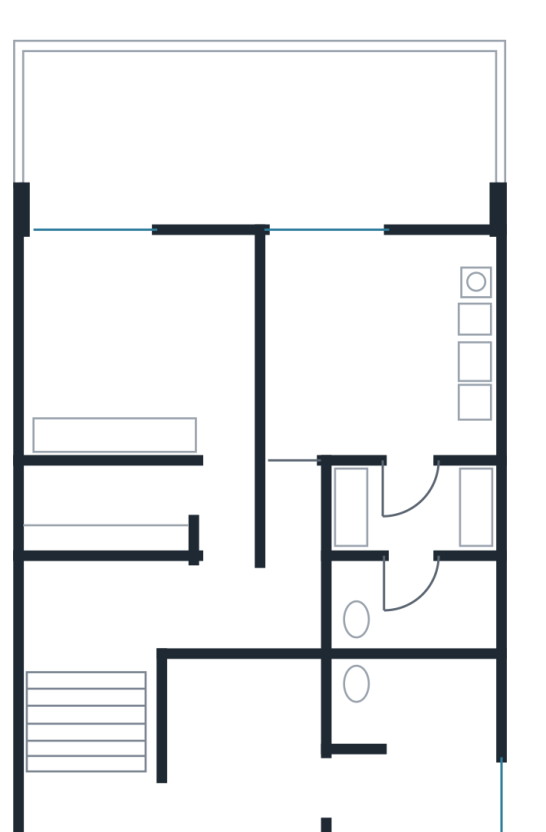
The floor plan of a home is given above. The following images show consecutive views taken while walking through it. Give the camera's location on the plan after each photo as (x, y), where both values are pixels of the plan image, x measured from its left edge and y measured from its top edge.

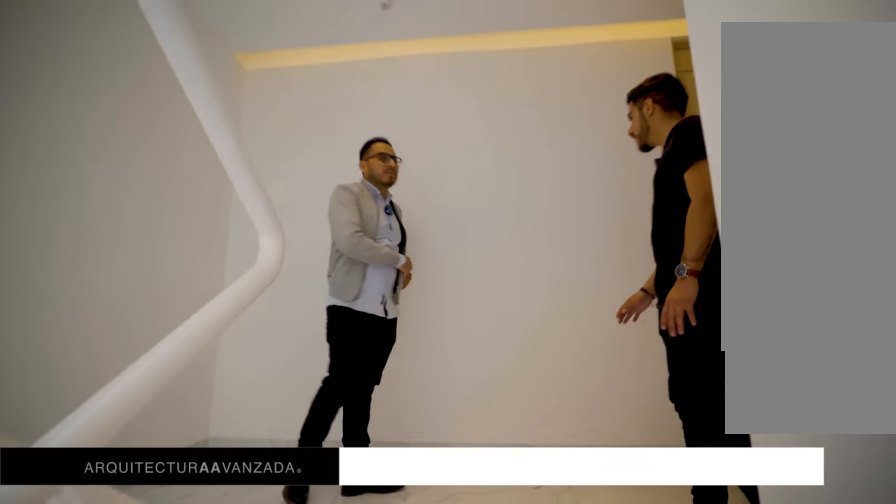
(131, 623)
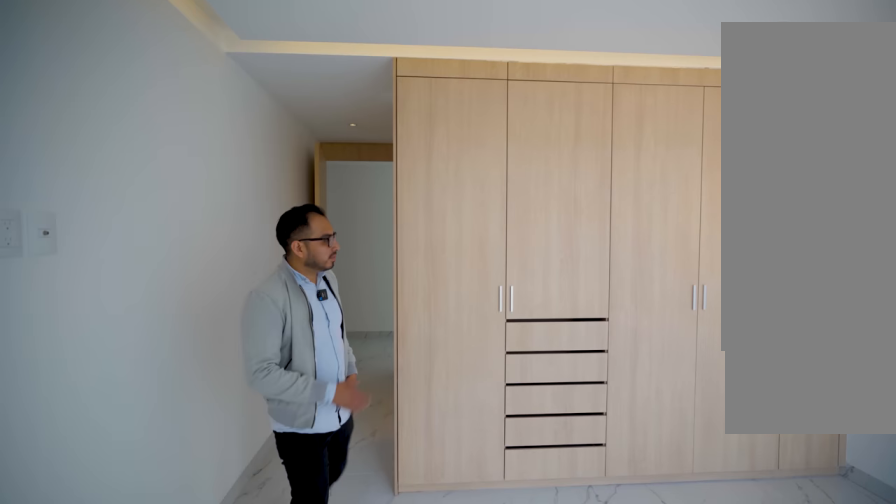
(211, 295)
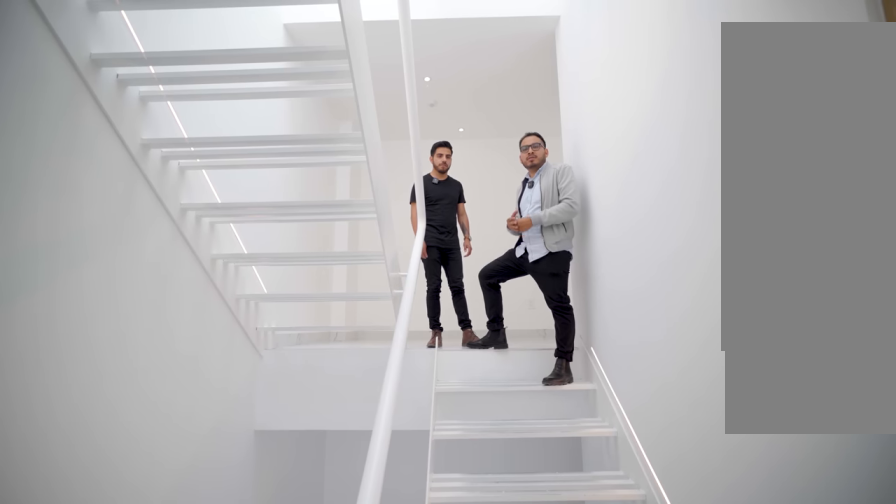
(139, 806)
